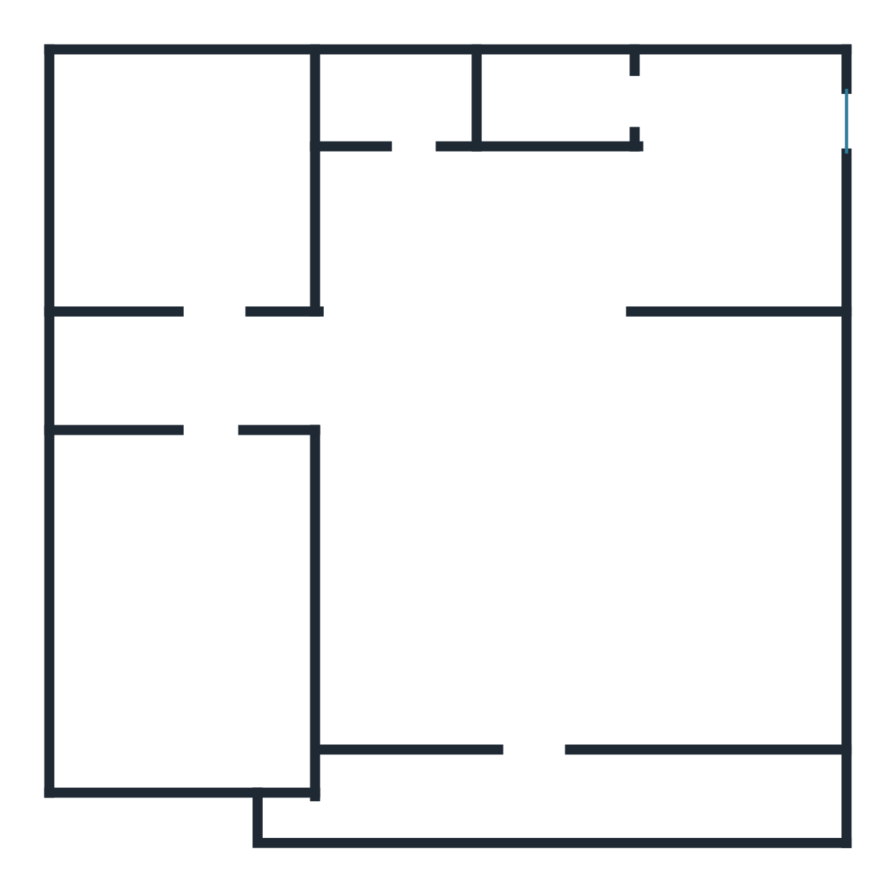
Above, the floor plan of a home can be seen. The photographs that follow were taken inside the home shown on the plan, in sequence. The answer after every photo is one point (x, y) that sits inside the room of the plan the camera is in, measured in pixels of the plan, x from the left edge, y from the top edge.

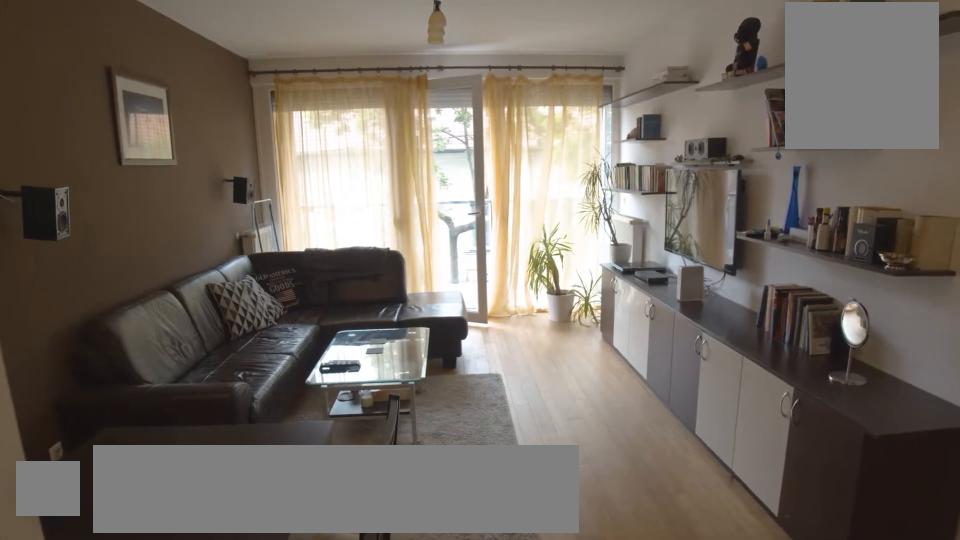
(592, 511)
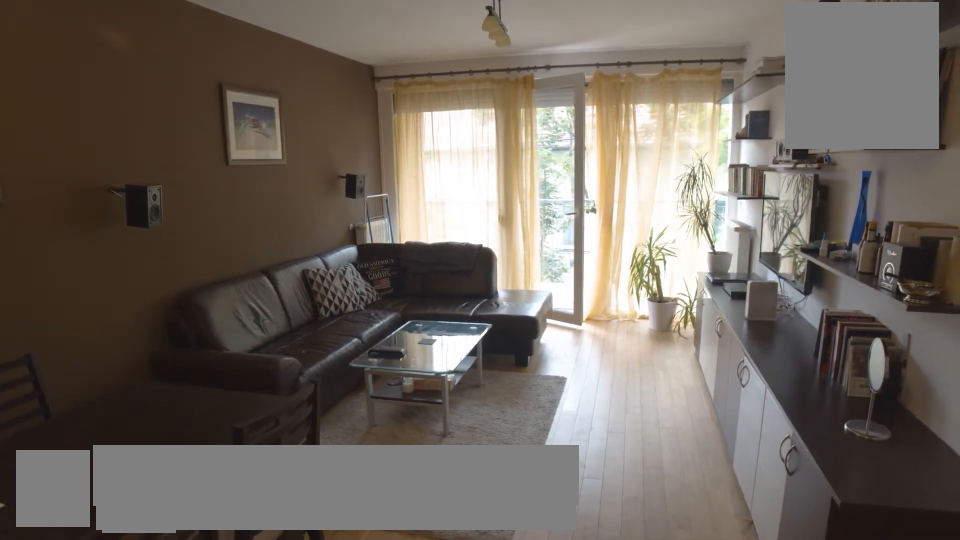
(594, 510)
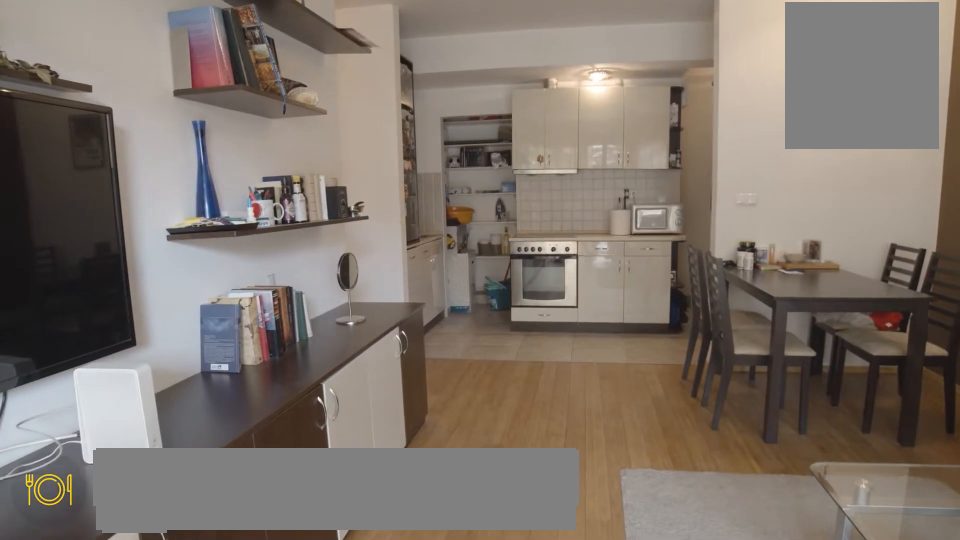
(590, 513)
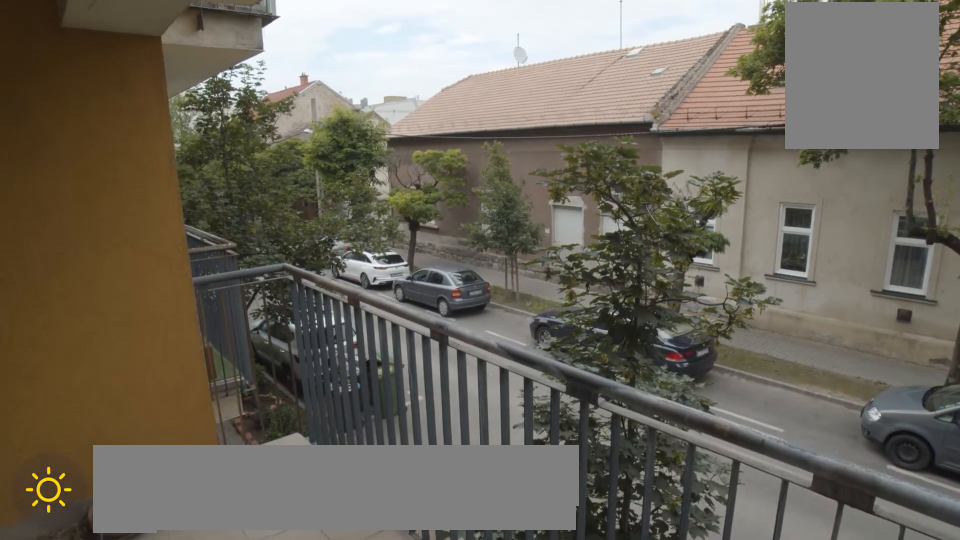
(583, 796)
